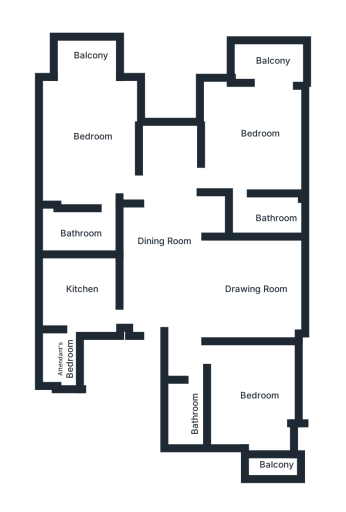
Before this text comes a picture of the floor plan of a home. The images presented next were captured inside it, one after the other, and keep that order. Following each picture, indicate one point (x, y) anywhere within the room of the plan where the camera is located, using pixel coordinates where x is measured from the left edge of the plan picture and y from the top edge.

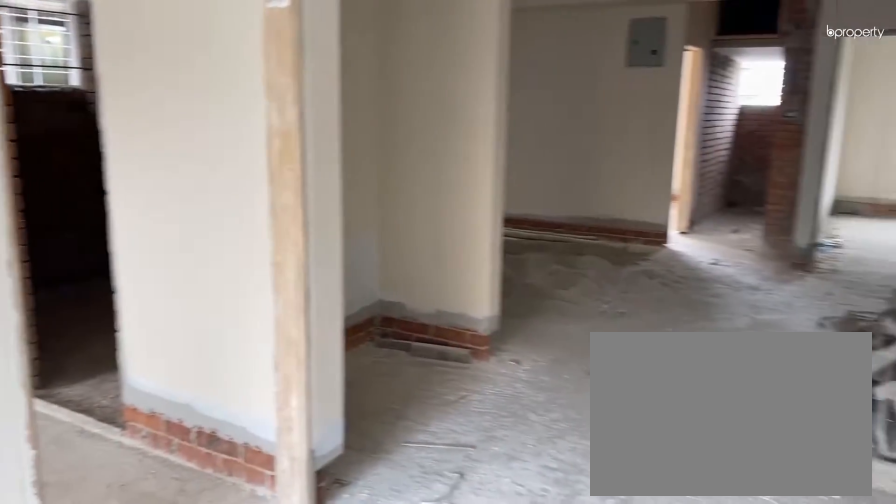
(174, 257)
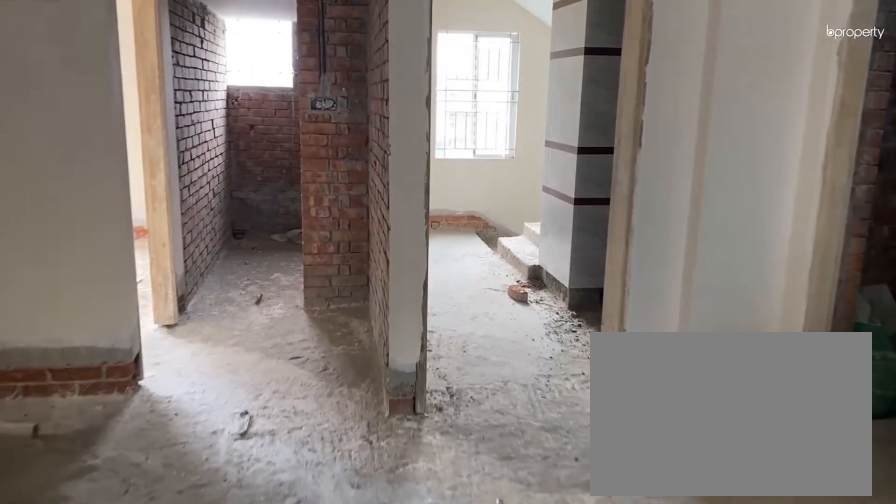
(174, 257)
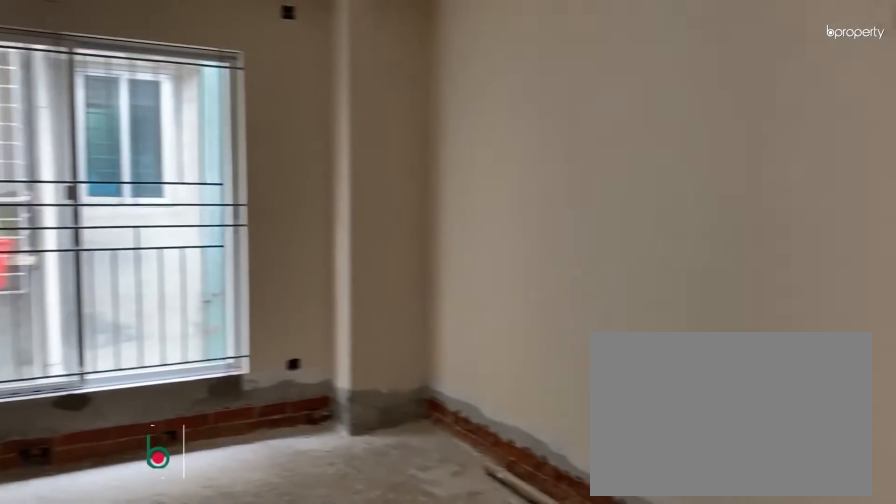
(246, 289)
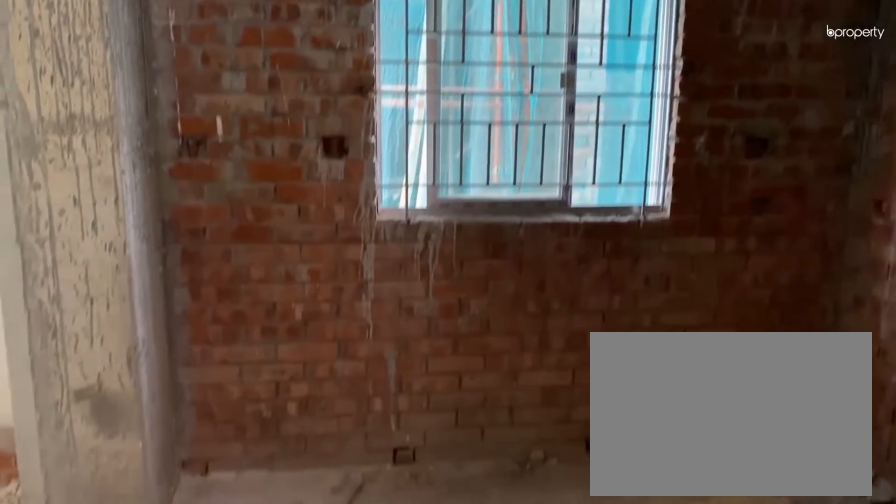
(78, 288)
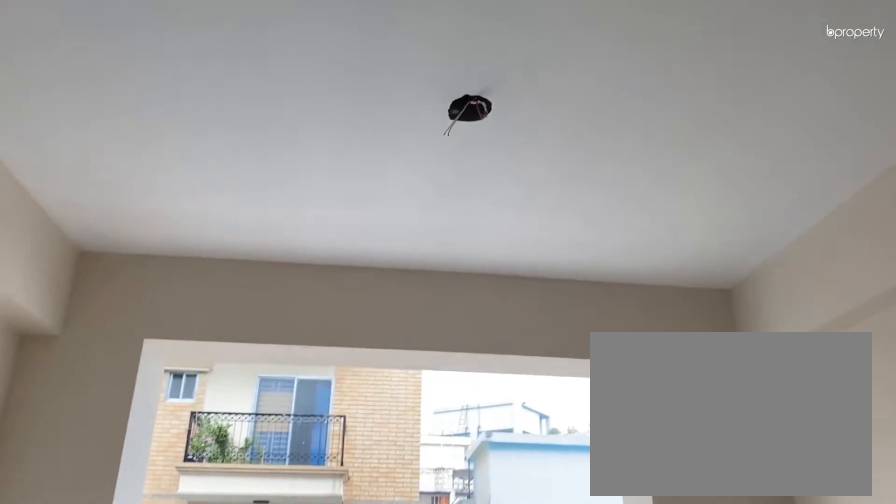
(89, 122)
